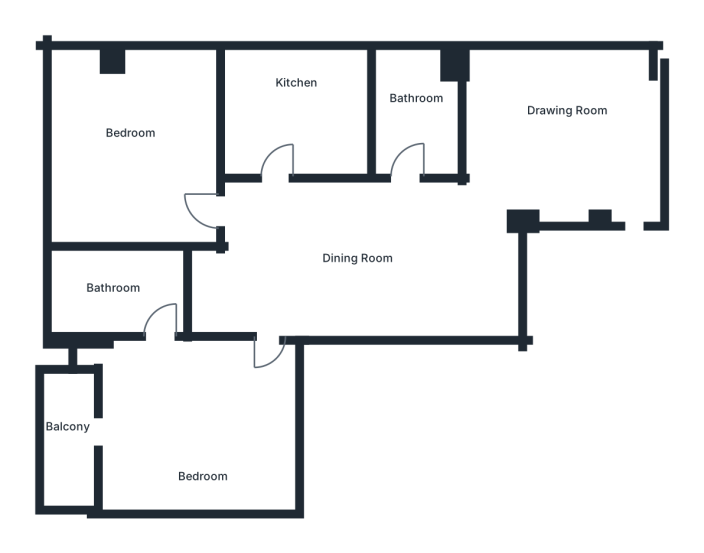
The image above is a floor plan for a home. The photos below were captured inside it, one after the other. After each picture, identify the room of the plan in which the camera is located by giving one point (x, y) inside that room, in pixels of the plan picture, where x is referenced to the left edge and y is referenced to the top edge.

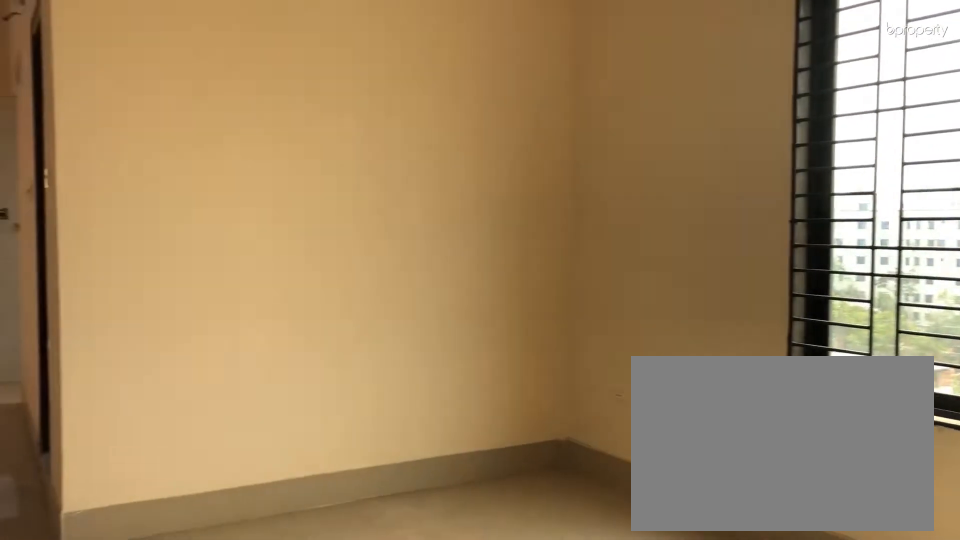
(563, 142)
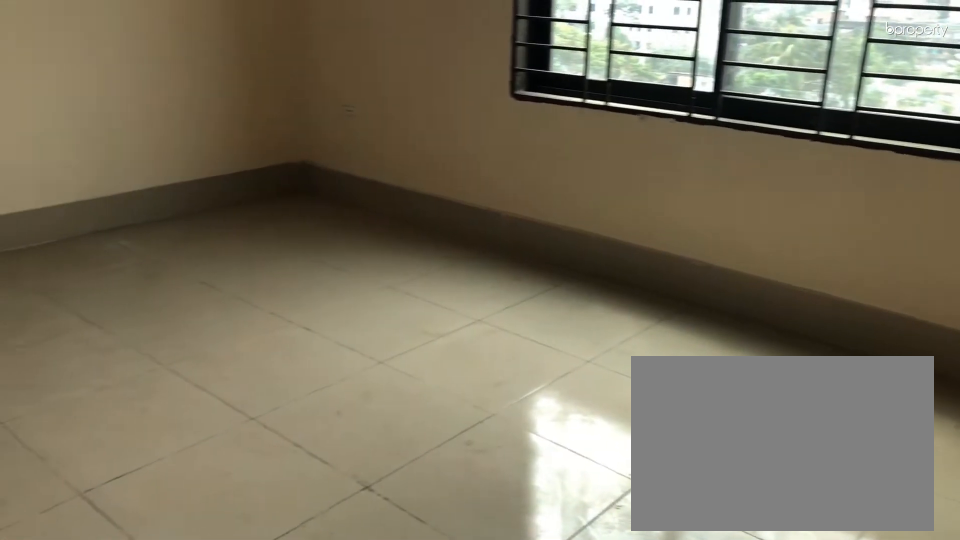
(562, 138)
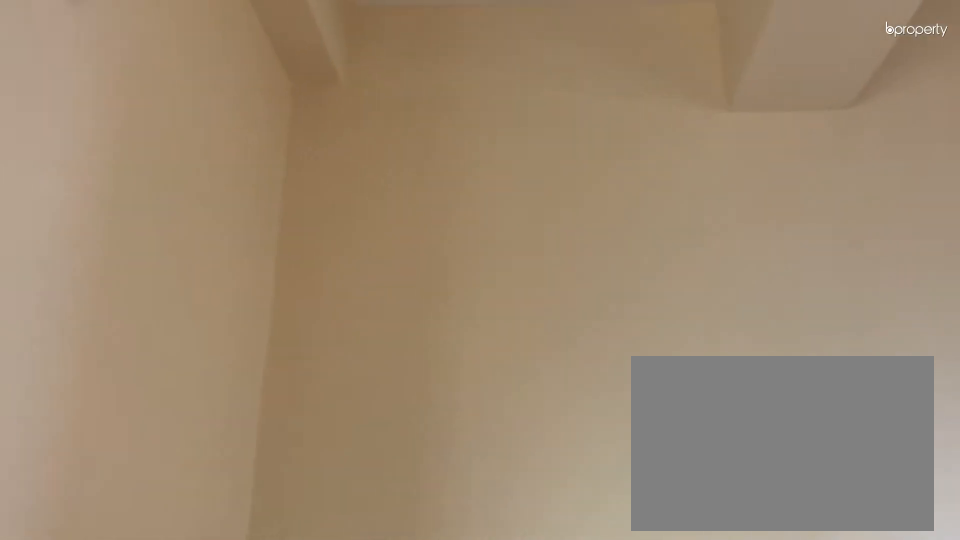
(360, 247)
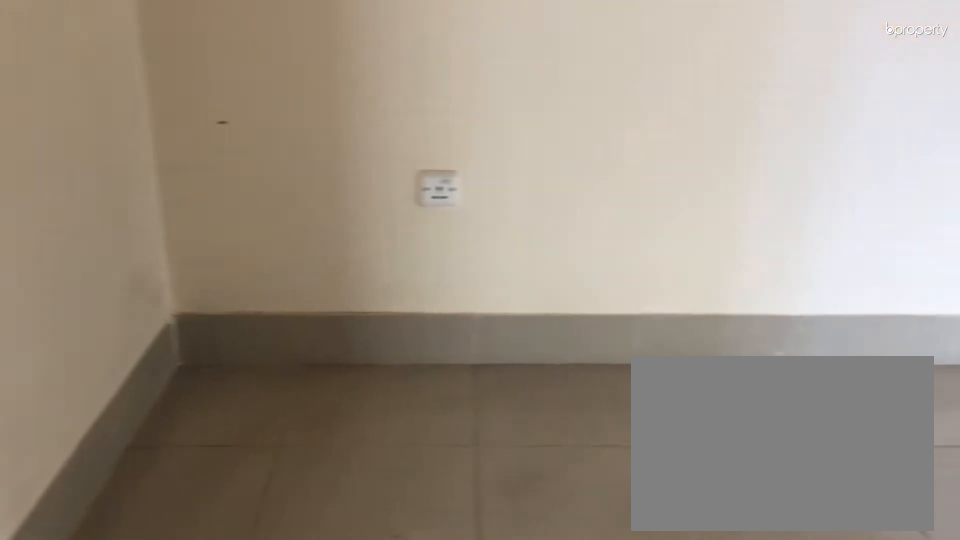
(360, 247)
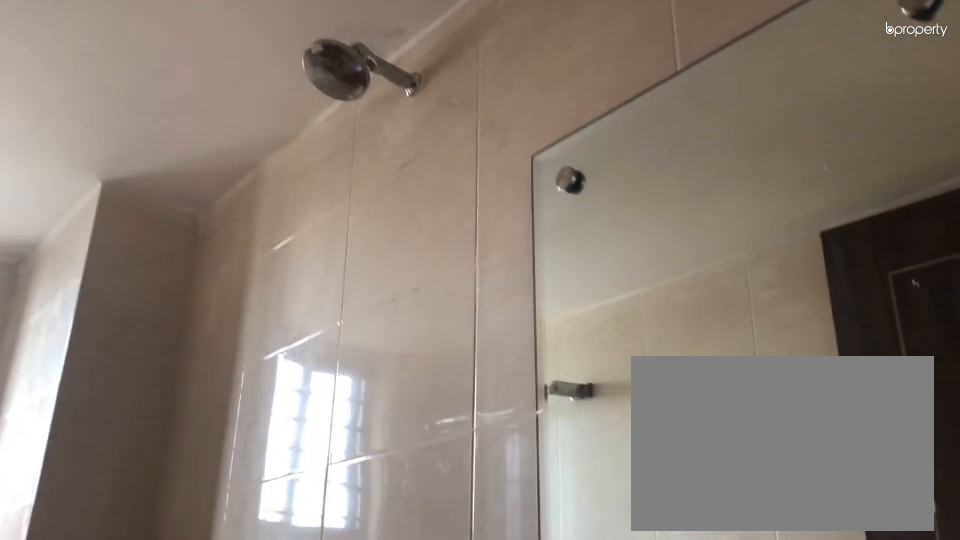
(423, 98)
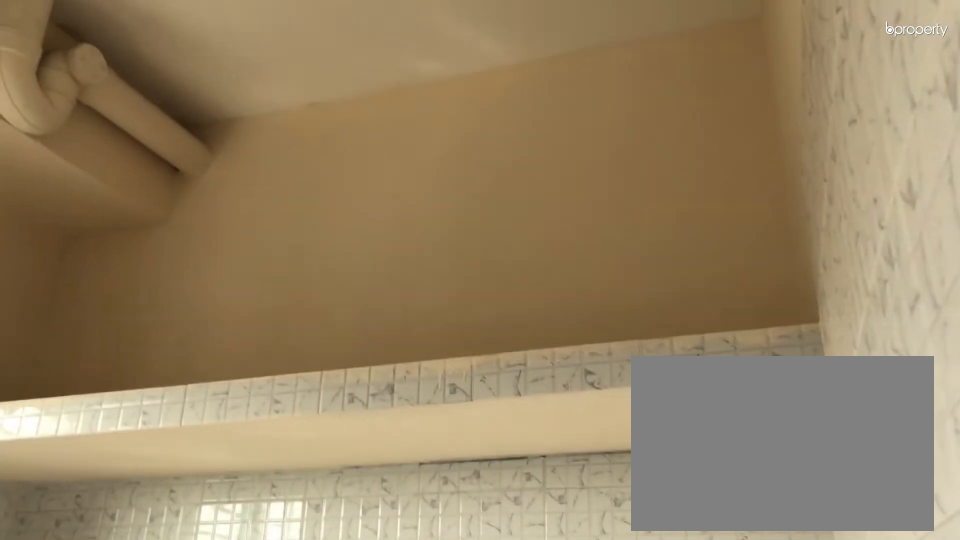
(299, 109)
